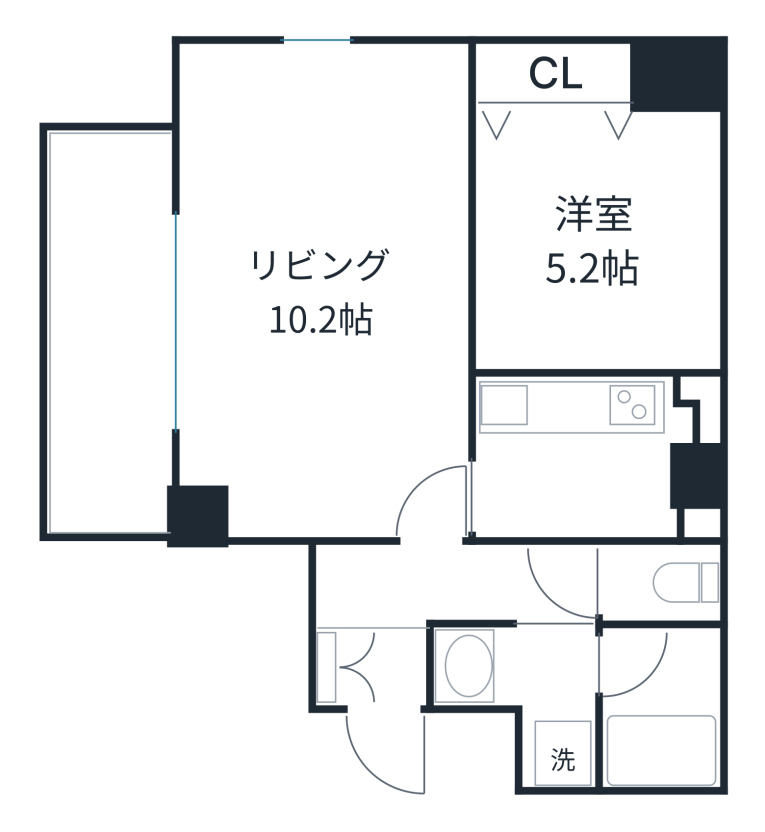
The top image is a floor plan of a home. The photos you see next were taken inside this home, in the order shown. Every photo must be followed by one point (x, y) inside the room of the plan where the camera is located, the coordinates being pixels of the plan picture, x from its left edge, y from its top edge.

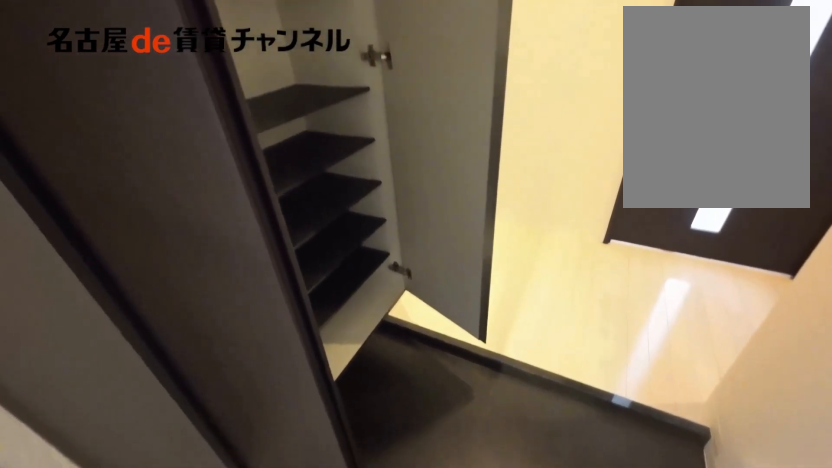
(365, 667)
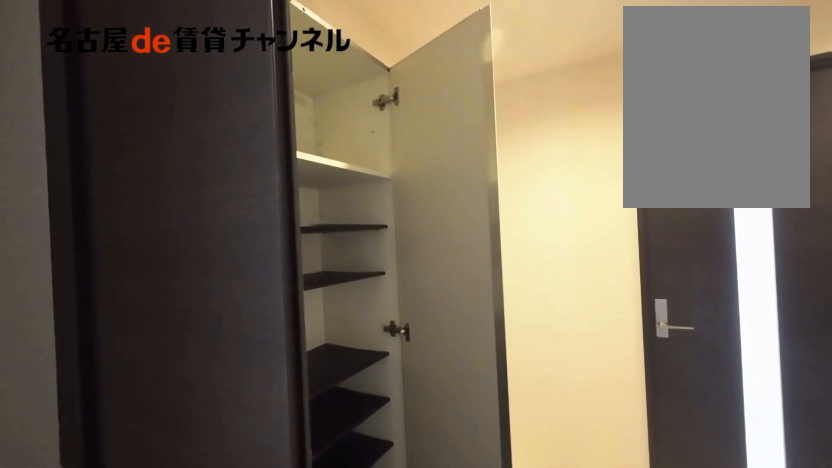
(365, 667)
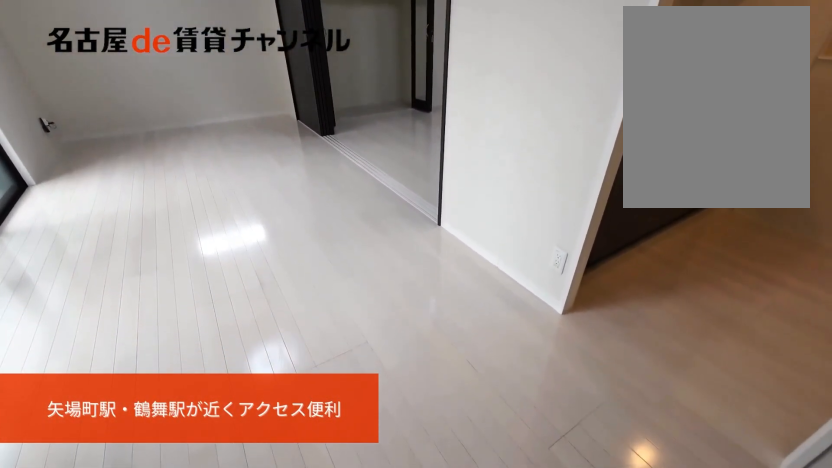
(325, 292)
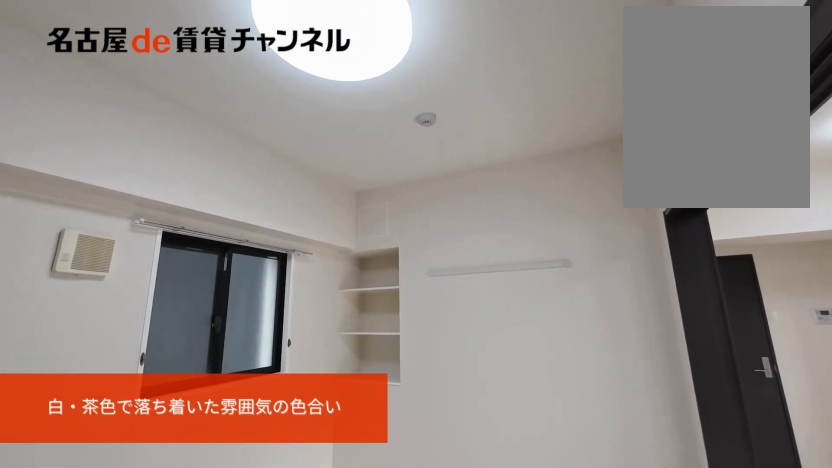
(598, 238)
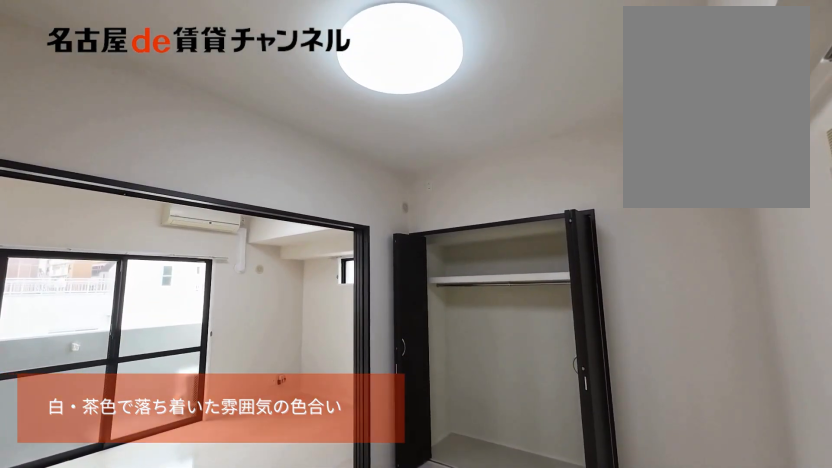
(598, 238)
